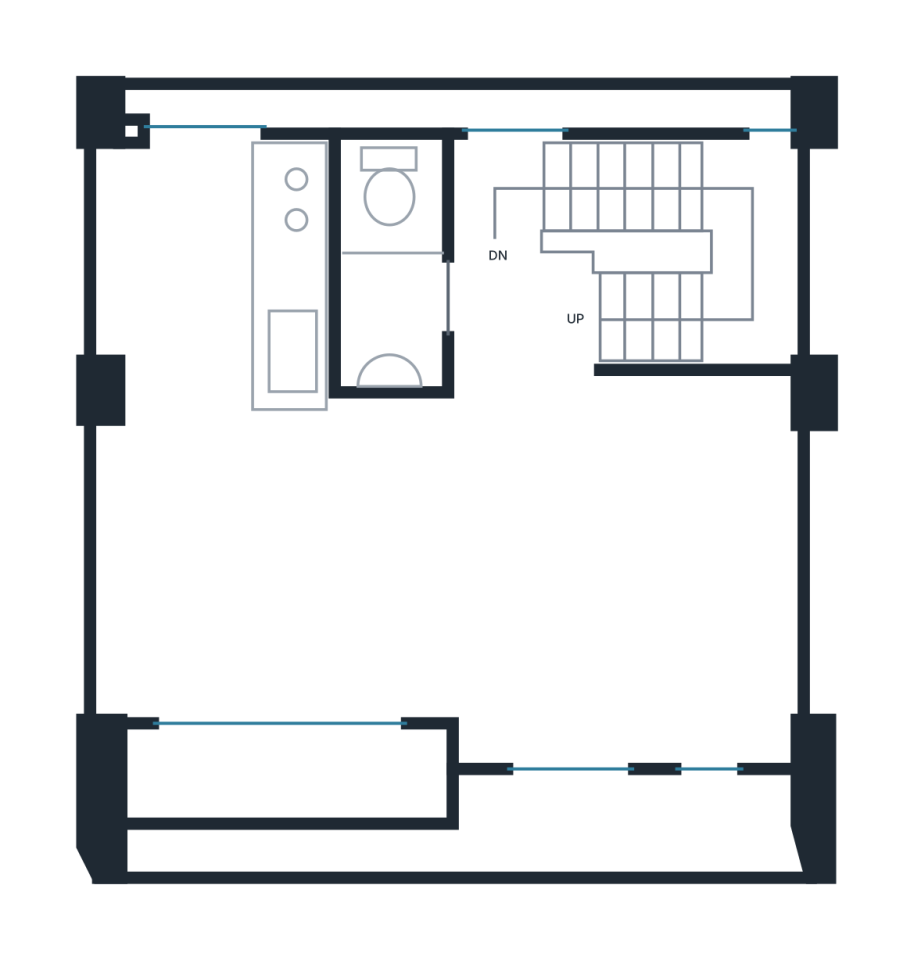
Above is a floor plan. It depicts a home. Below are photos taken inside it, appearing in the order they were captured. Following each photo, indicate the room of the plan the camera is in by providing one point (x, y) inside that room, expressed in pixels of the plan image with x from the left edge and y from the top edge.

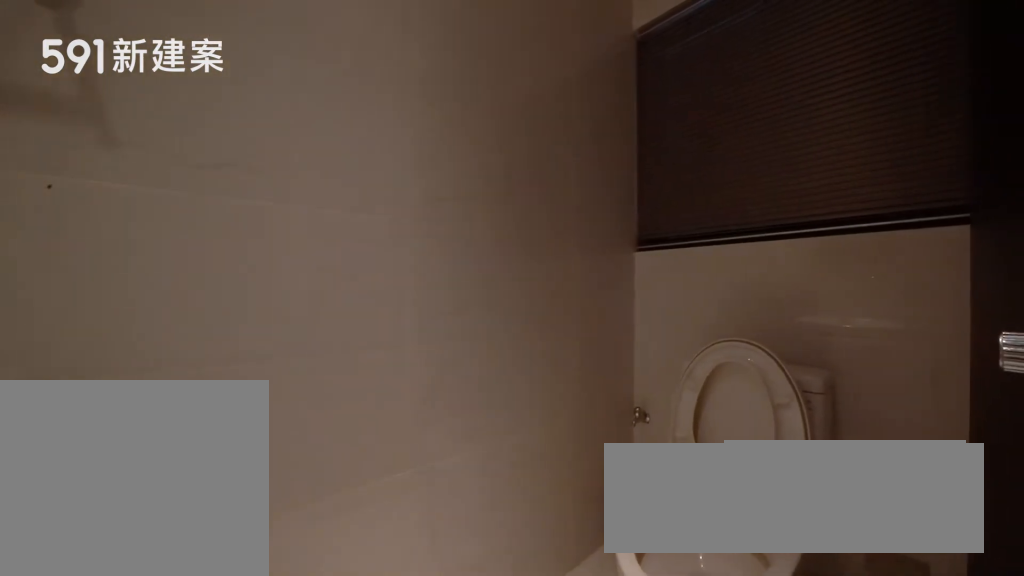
(389, 255)
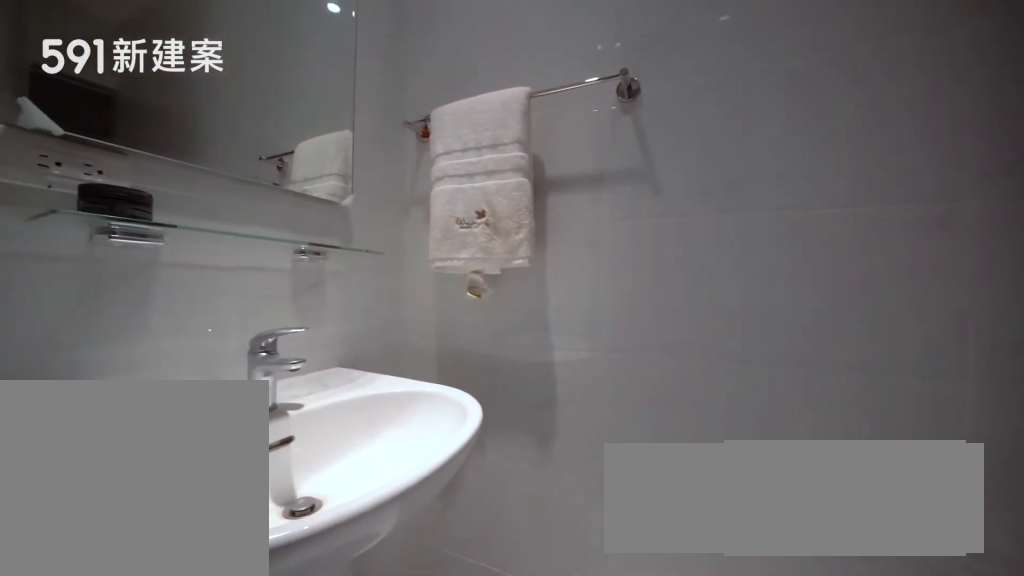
(389, 255)
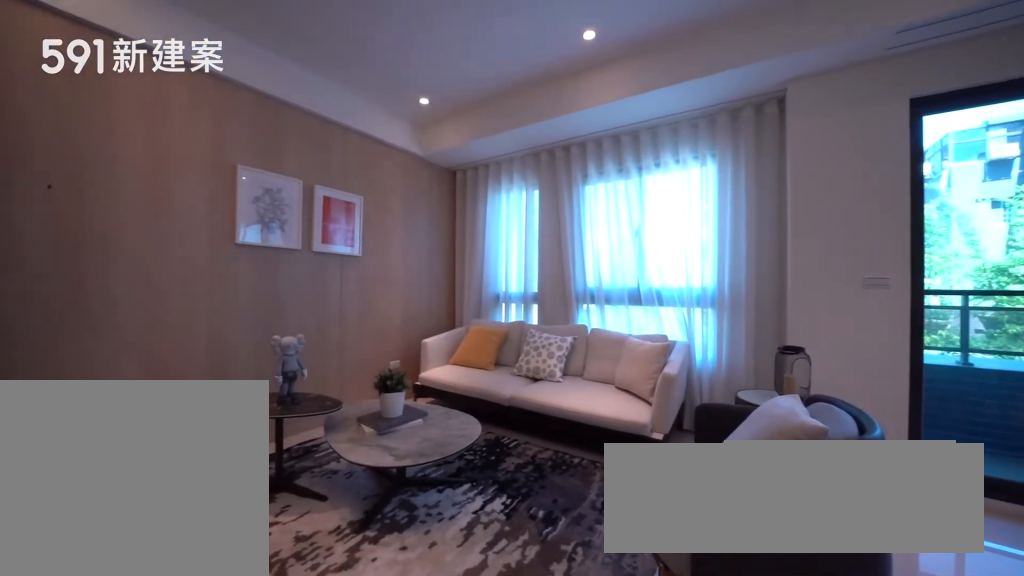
(634, 575)
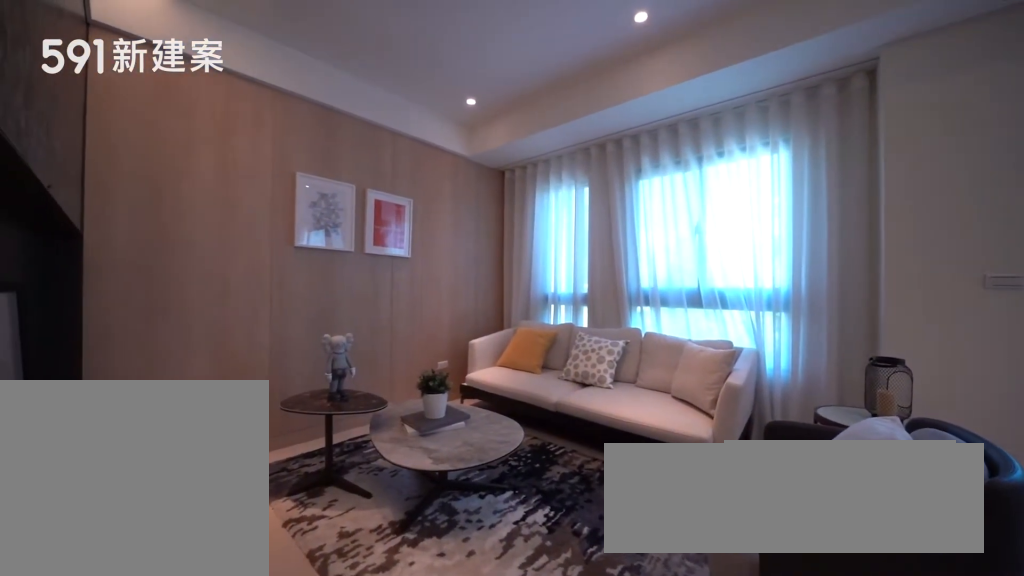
(634, 575)
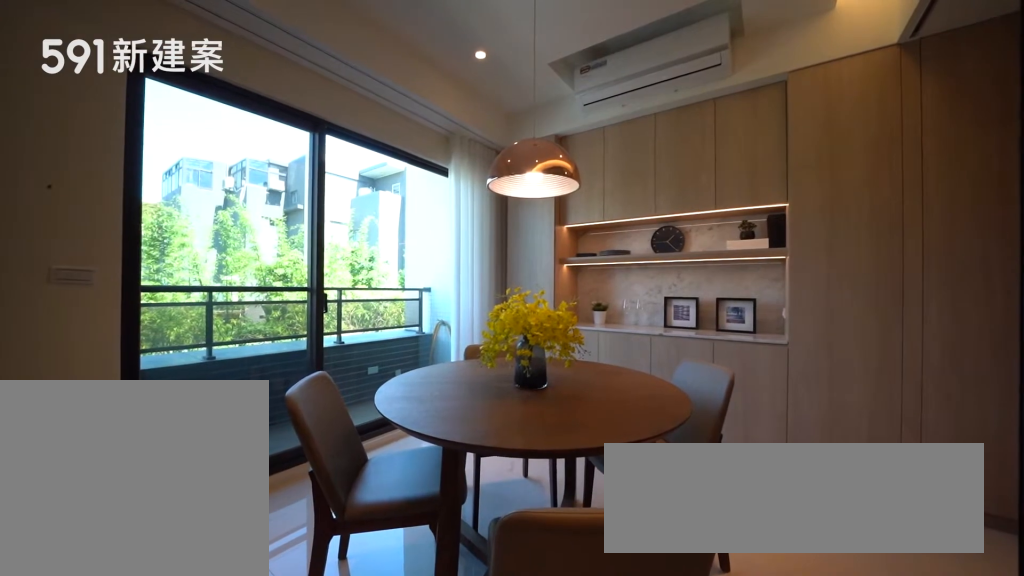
(251, 568)
